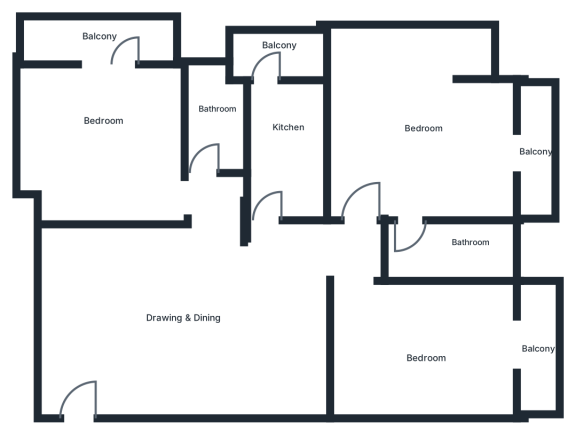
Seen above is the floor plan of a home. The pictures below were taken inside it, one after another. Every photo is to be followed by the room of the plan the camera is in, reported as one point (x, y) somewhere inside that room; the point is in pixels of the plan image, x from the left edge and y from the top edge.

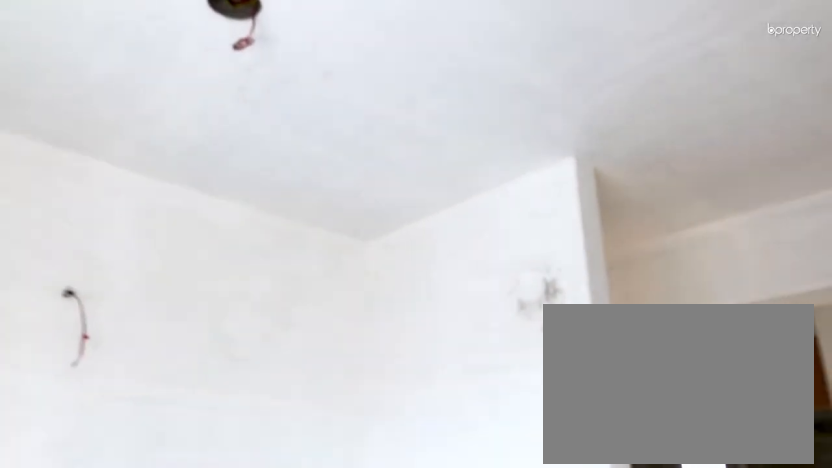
(183, 308)
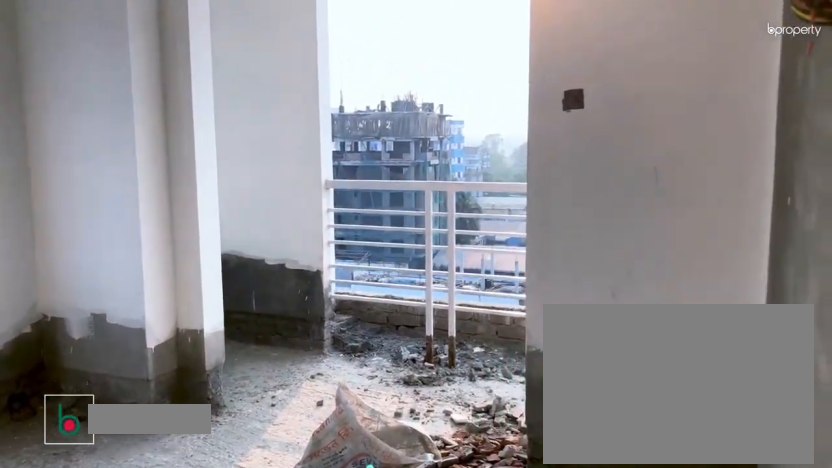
(112, 111)
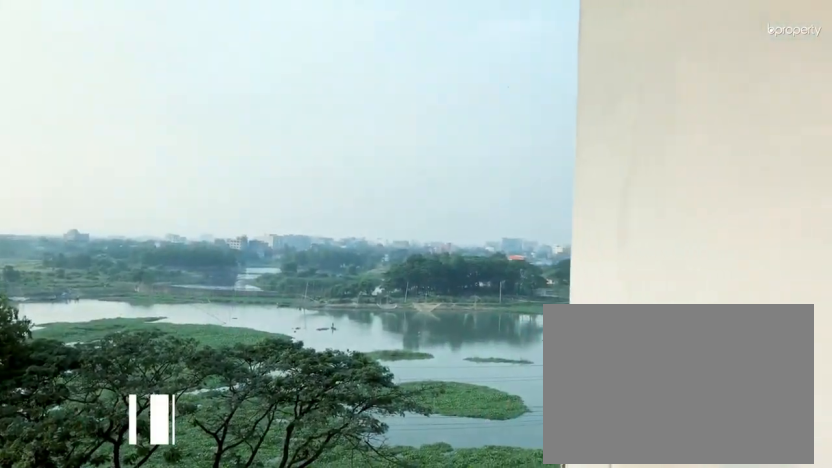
(106, 26)
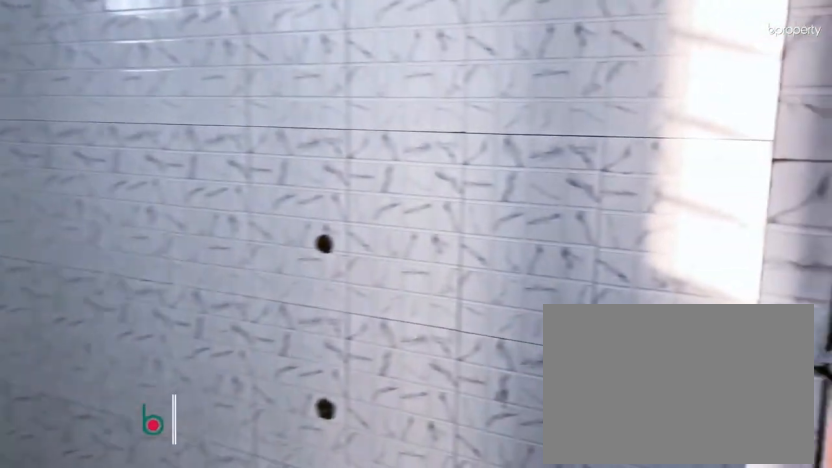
(212, 103)
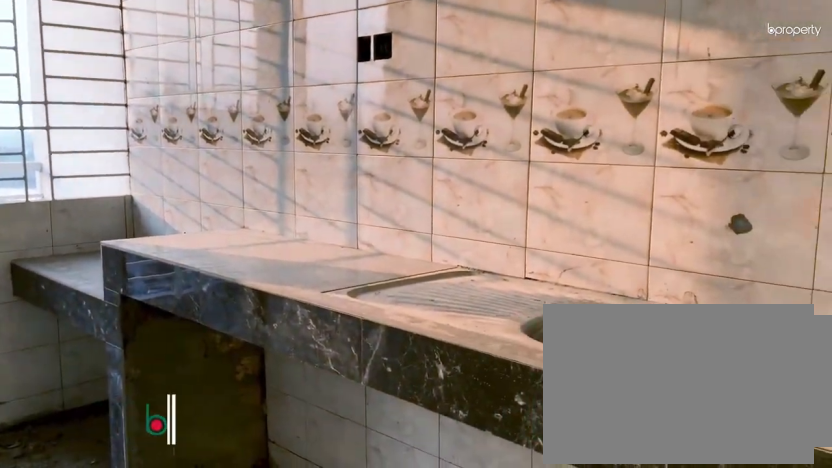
(290, 125)
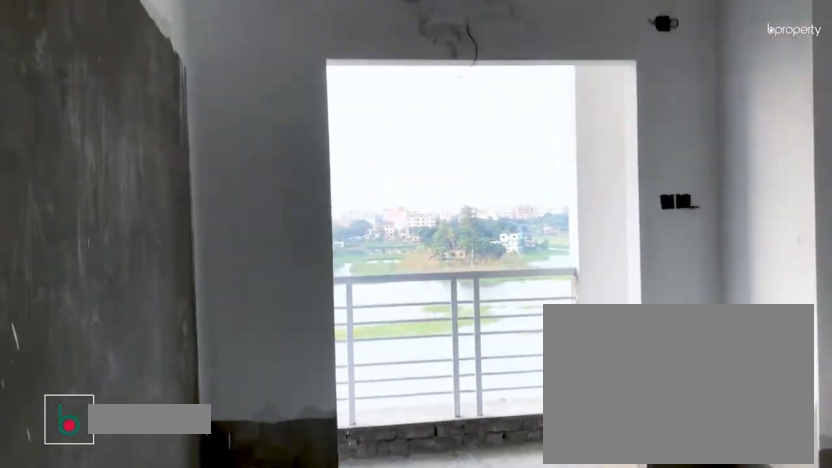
(430, 349)
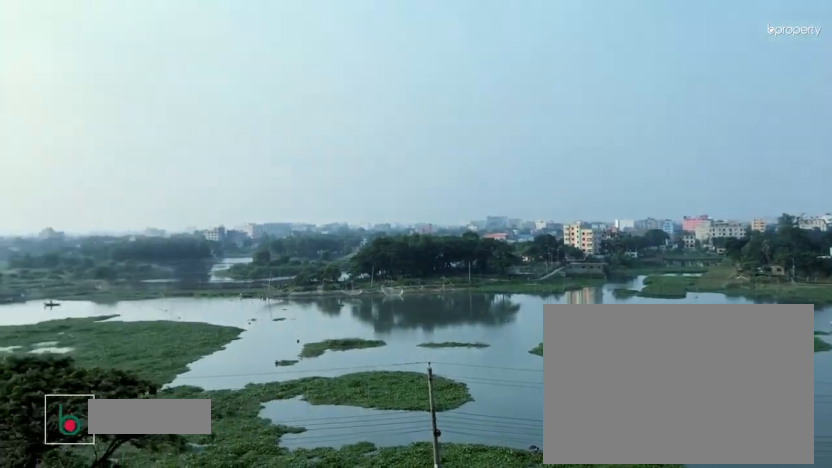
(540, 344)
